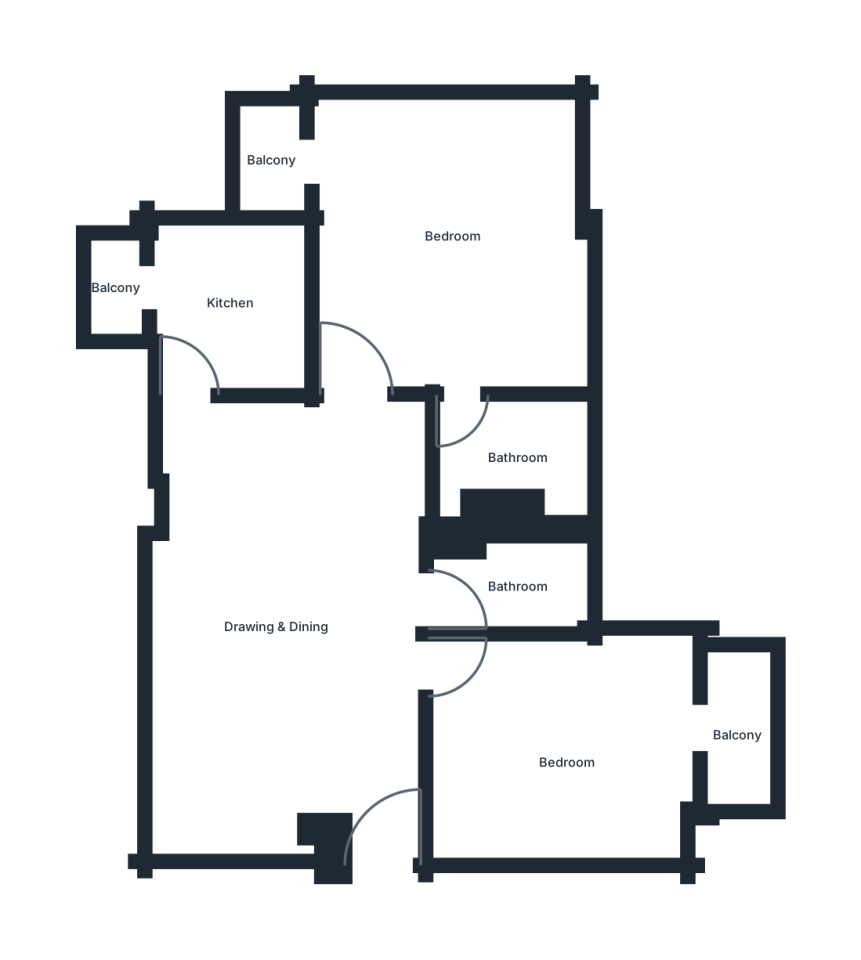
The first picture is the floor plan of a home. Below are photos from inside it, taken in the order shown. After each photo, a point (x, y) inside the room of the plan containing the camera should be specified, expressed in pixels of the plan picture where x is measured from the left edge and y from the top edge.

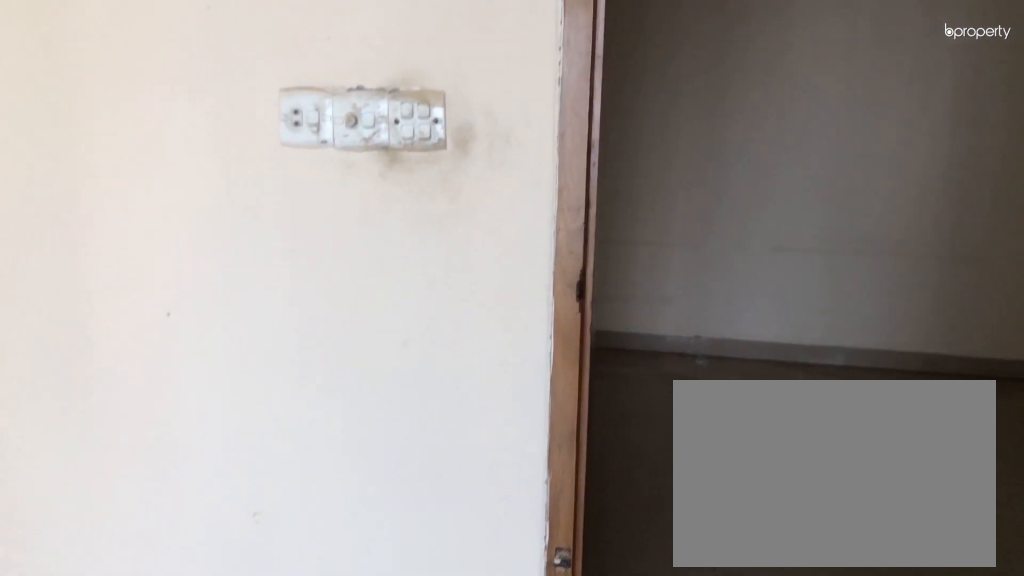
(560, 753)
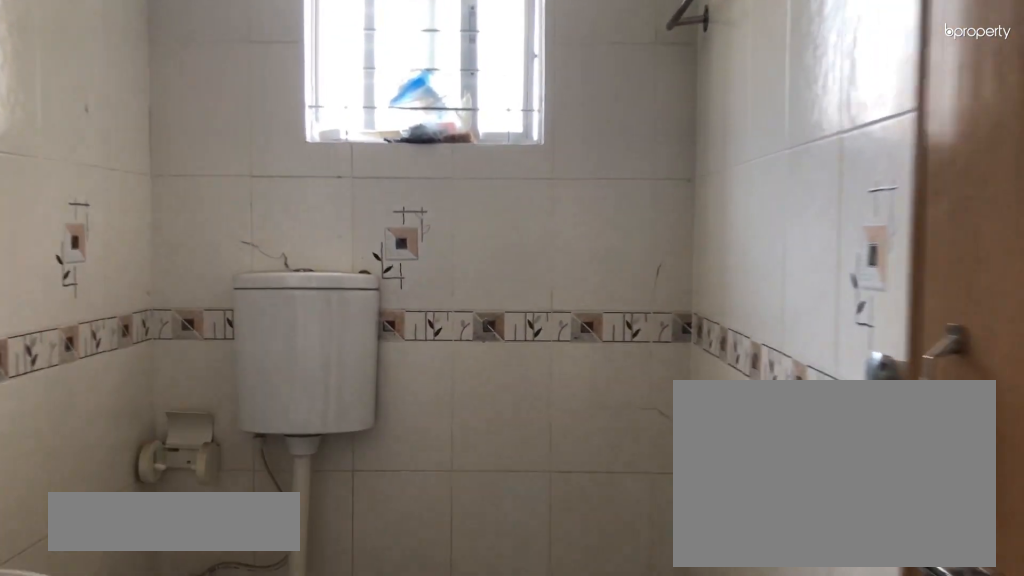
(510, 578)
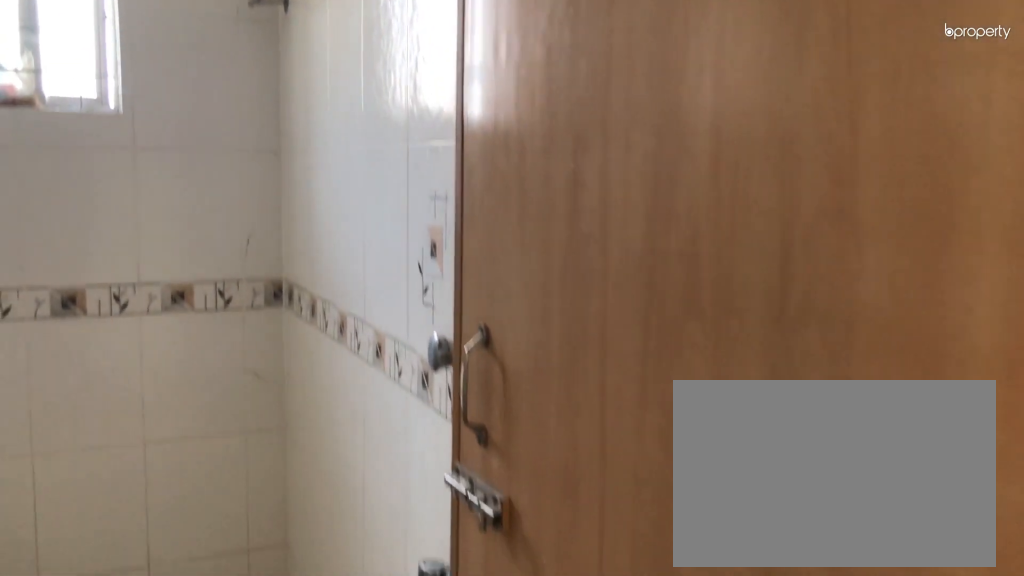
(510, 578)
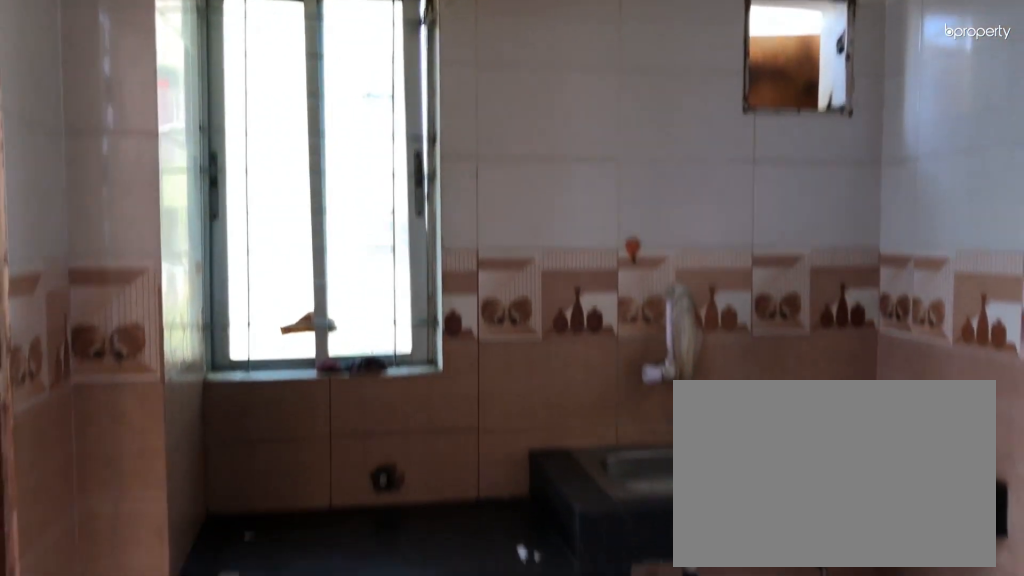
(221, 307)
